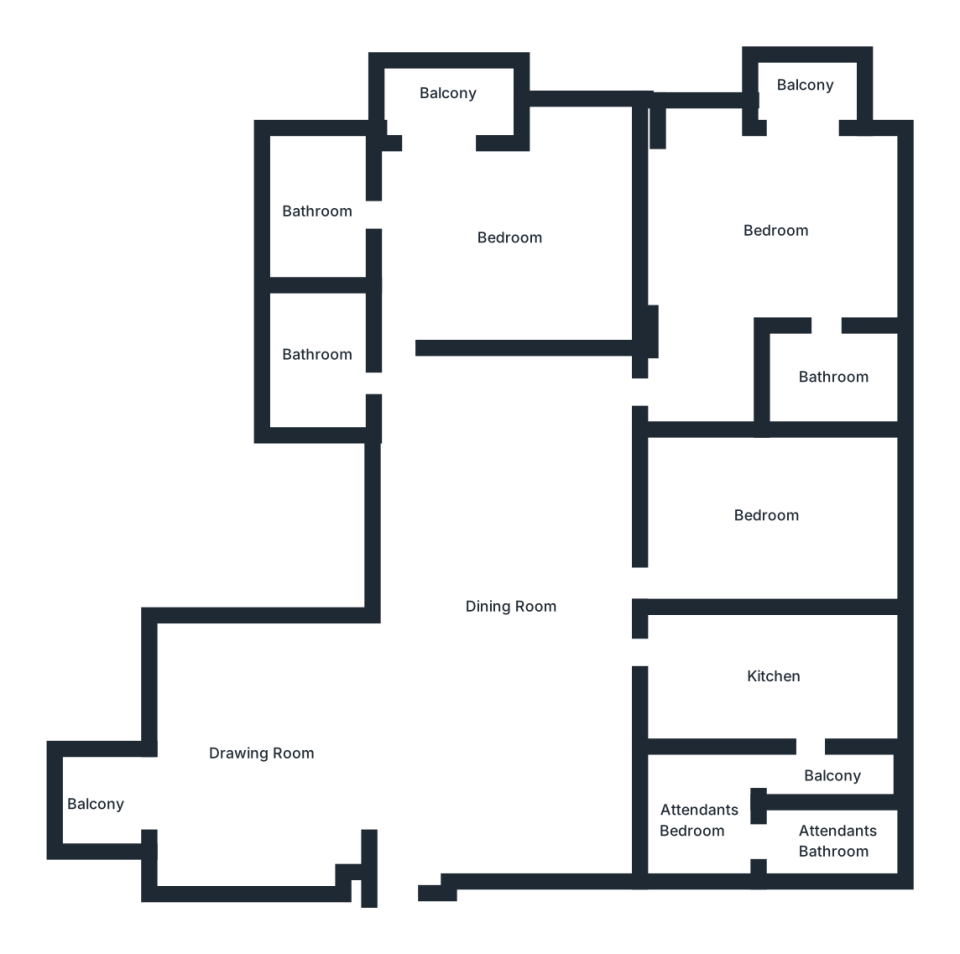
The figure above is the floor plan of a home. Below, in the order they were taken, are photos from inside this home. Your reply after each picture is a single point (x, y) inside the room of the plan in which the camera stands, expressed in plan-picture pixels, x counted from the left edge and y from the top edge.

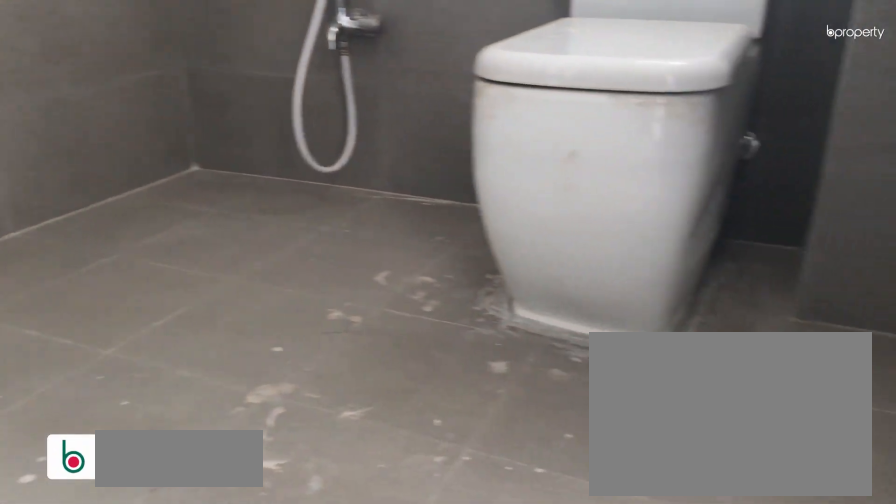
(309, 213)
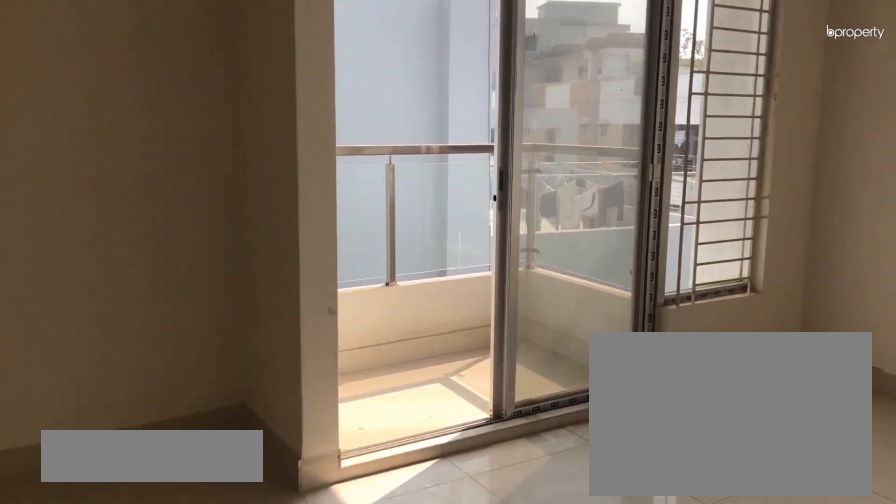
(774, 231)
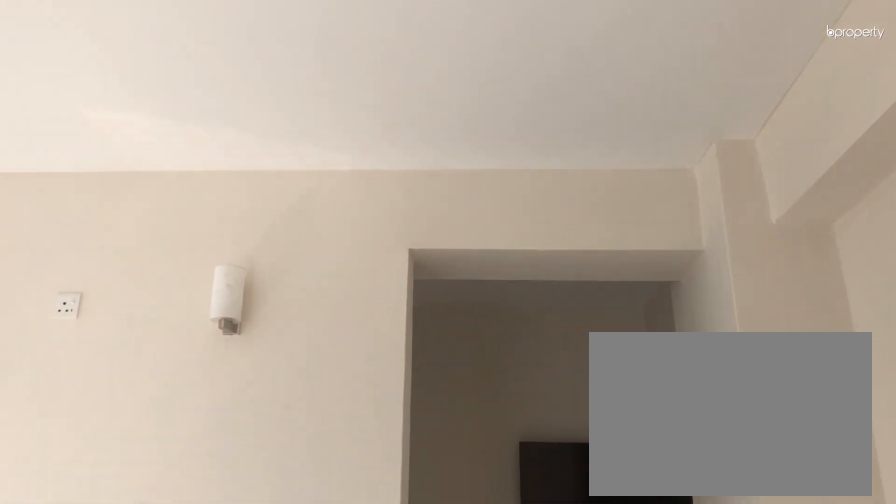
(774, 231)
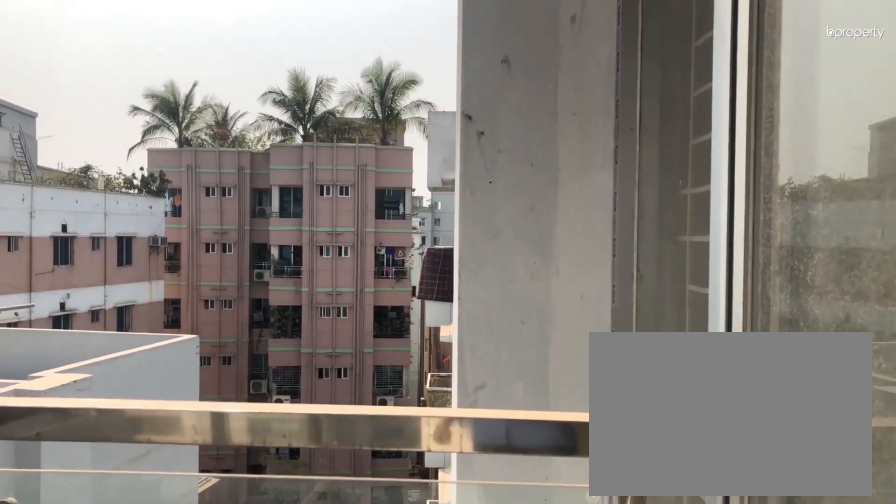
(806, 84)
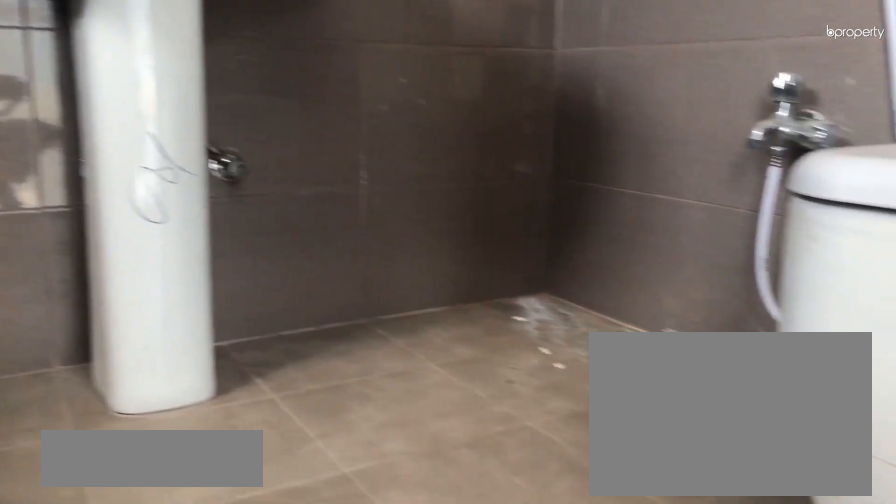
(834, 379)
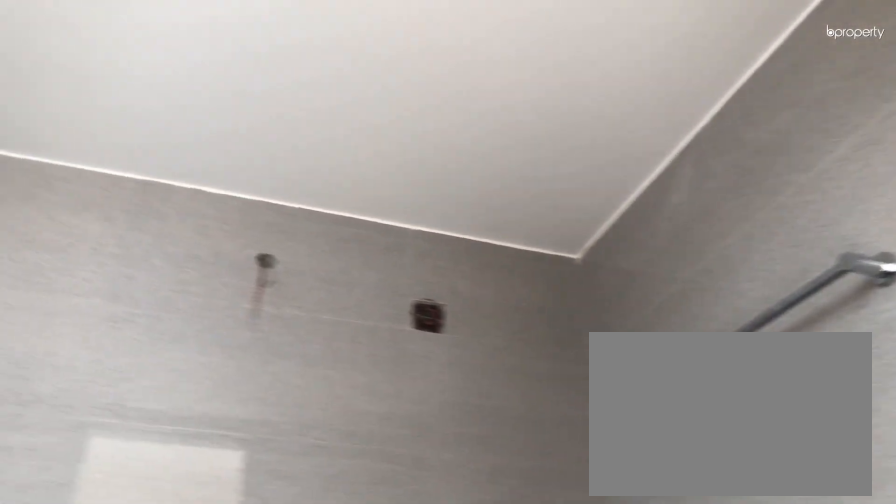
(834, 379)
